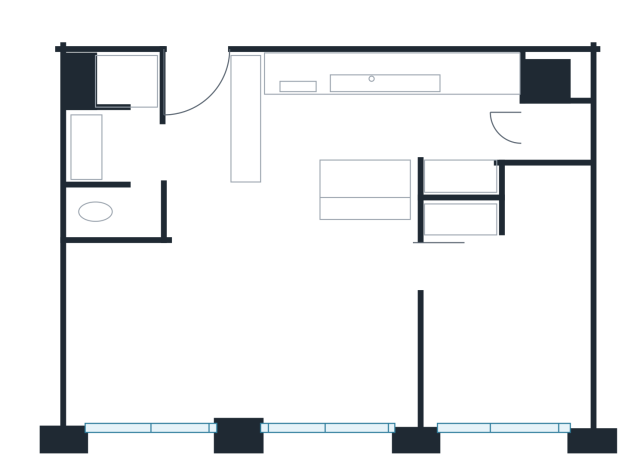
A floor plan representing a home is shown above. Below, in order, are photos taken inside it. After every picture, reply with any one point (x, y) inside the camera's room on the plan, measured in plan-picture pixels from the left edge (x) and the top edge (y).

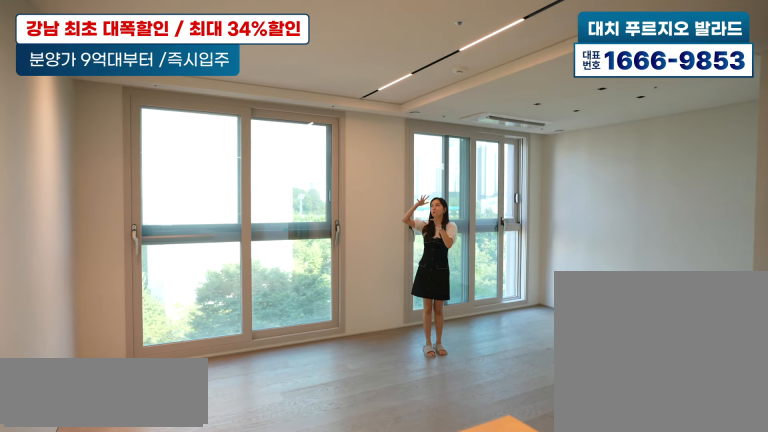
(216, 308)
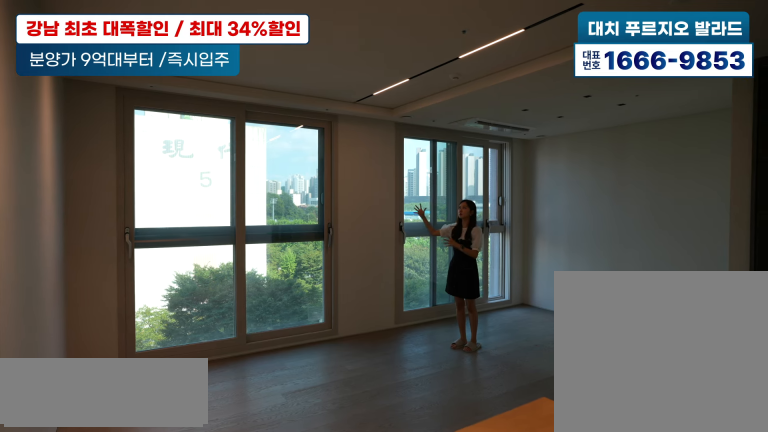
(216, 307)
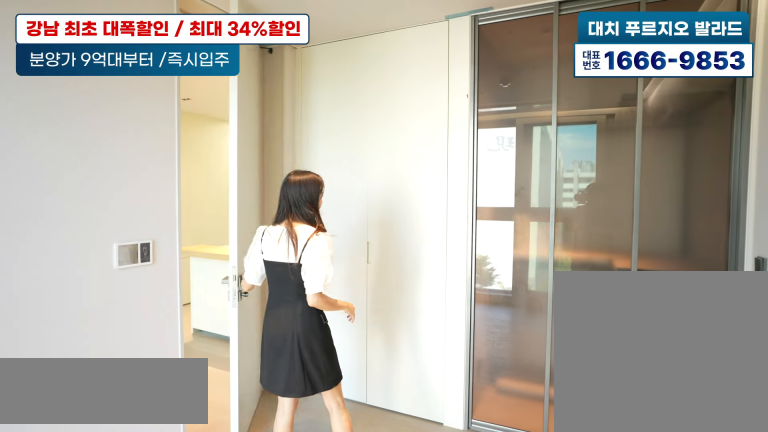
(499, 322)
